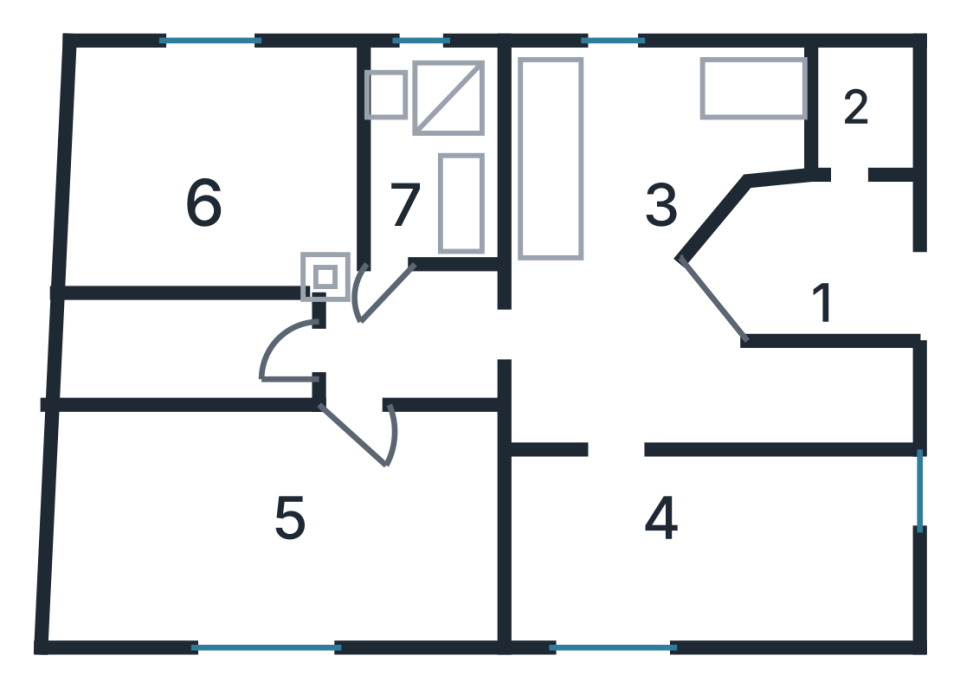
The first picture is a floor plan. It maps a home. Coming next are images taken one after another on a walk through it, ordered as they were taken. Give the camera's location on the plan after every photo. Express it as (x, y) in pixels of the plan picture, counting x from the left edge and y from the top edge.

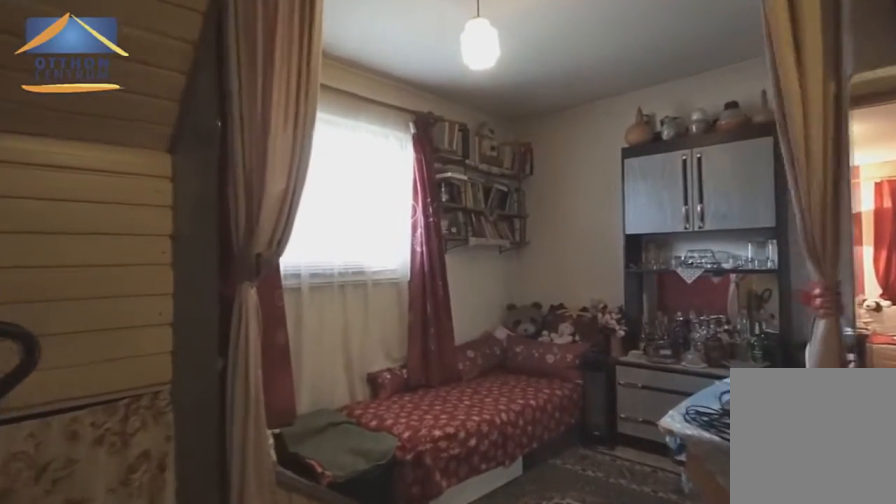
(372, 415)
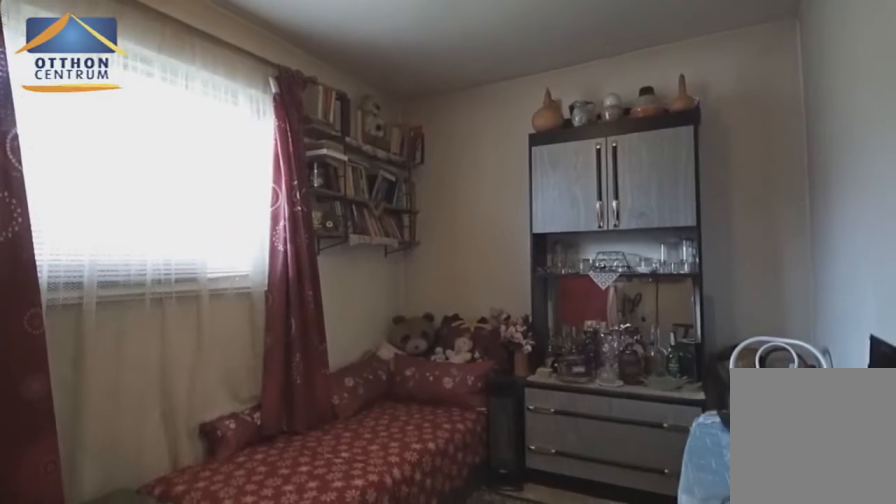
(294, 493)
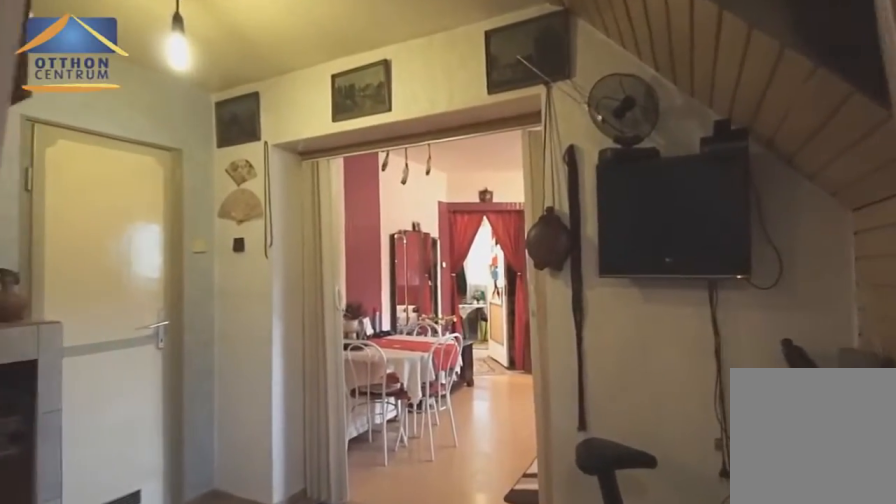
(333, 432)
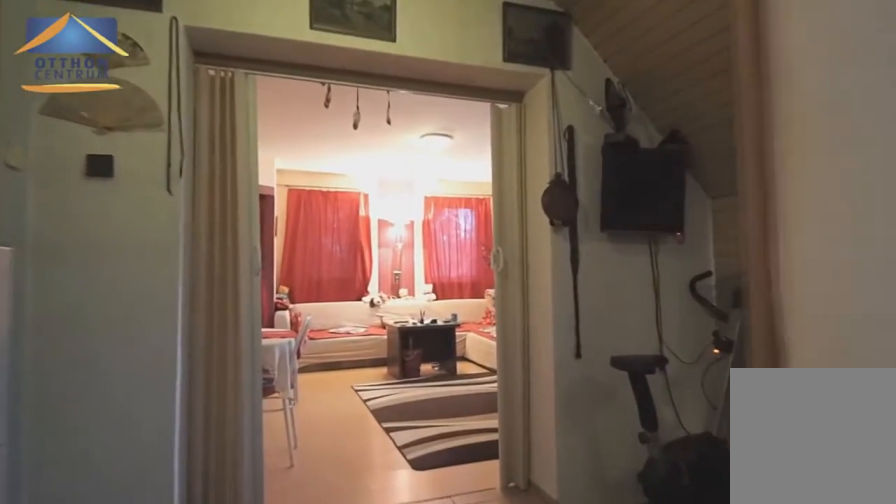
(336, 351)
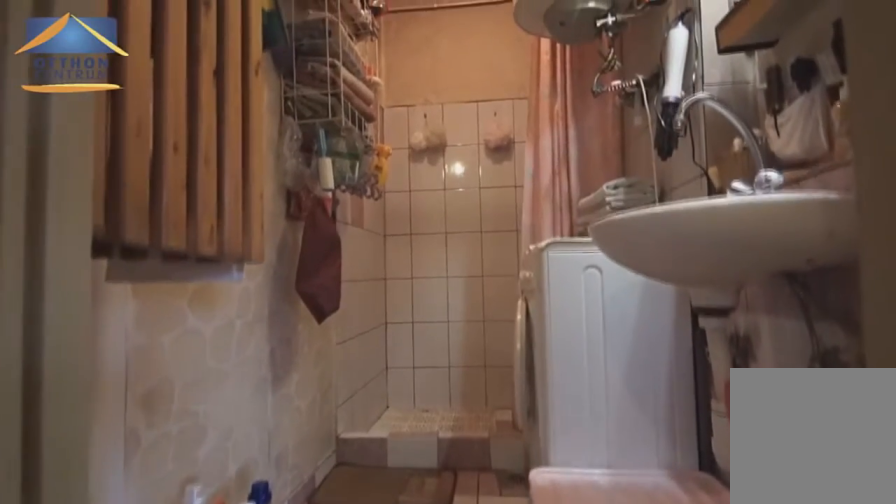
(414, 230)
